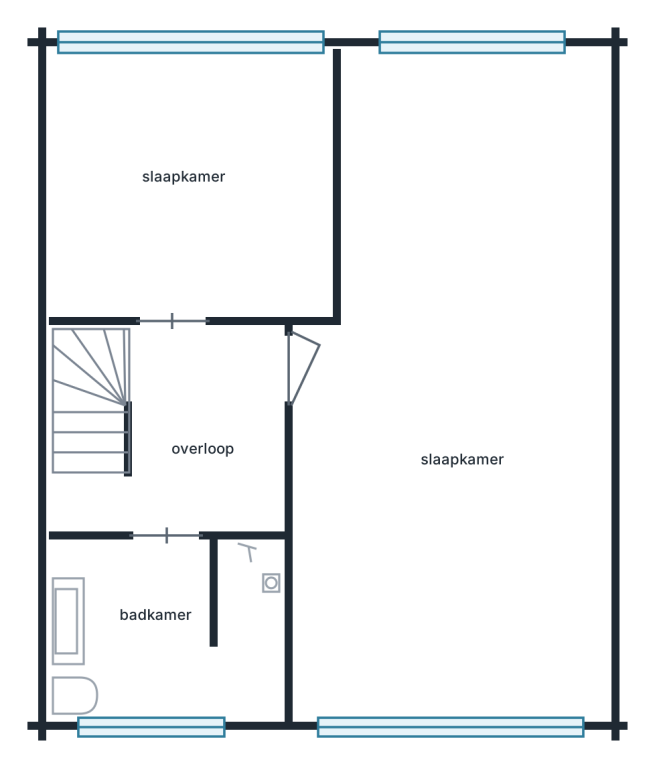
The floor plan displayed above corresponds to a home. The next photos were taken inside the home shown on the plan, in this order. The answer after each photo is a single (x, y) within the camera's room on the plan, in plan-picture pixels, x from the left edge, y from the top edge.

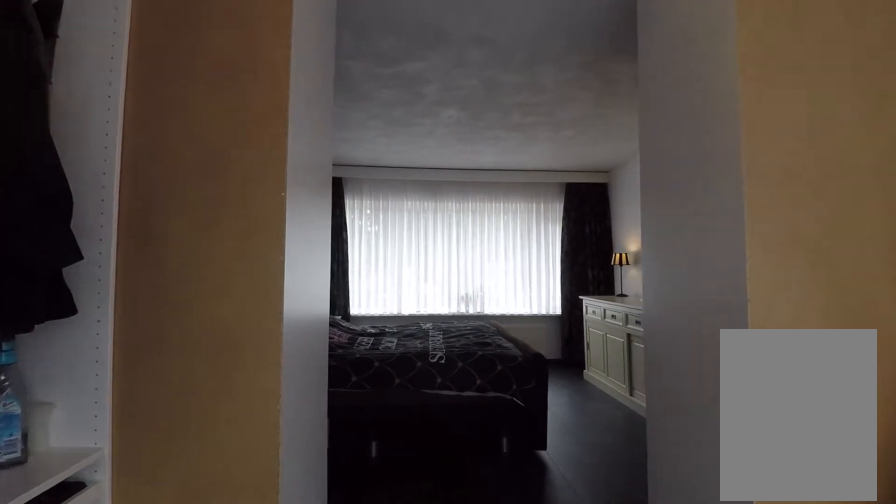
(591, 192)
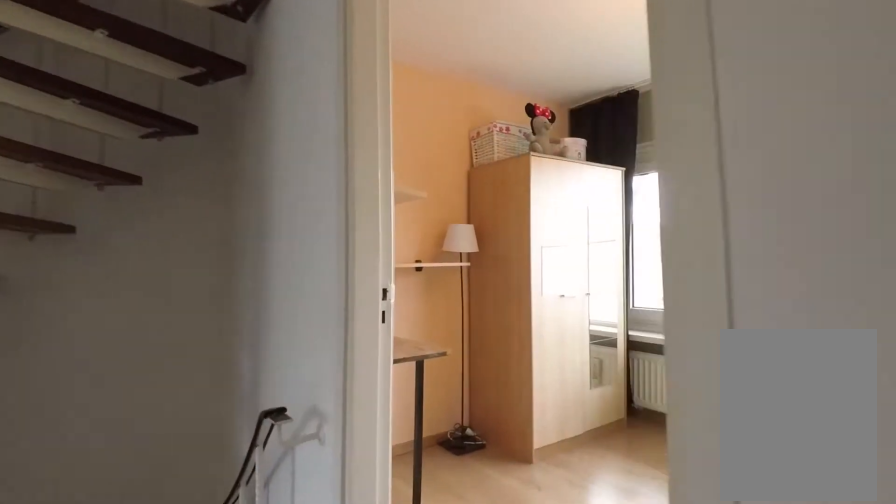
(192, 439)
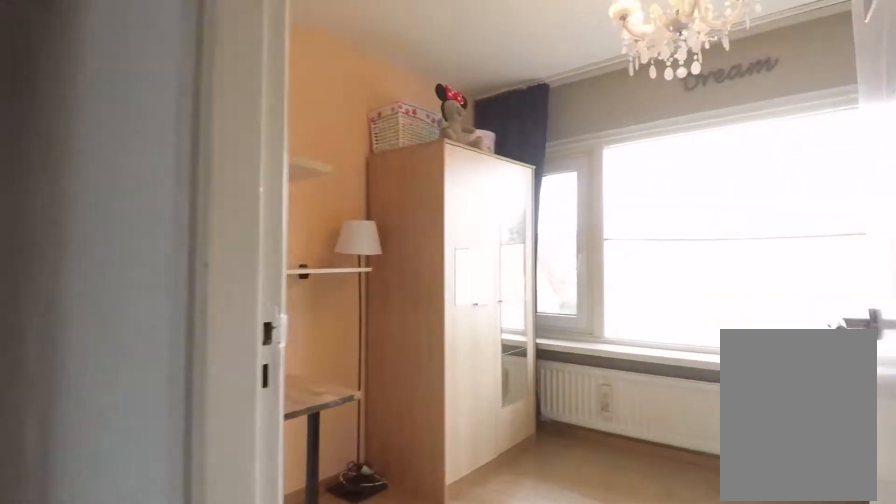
(192, 439)
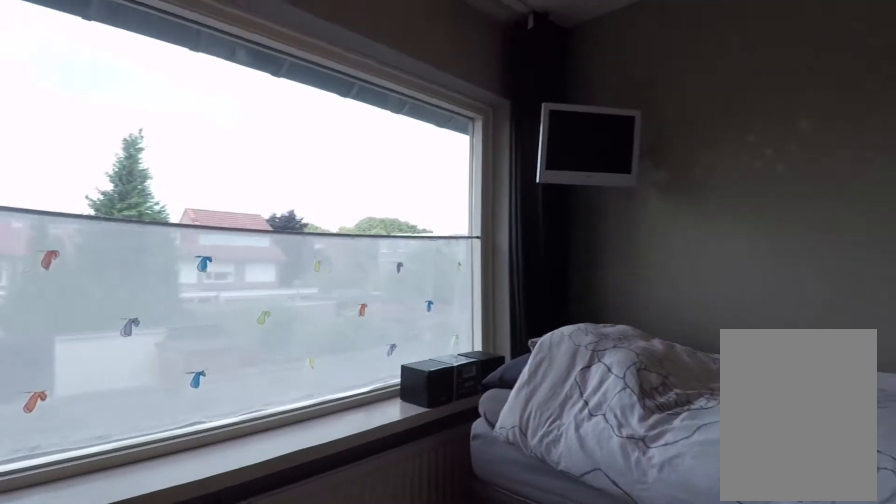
(190, 179)
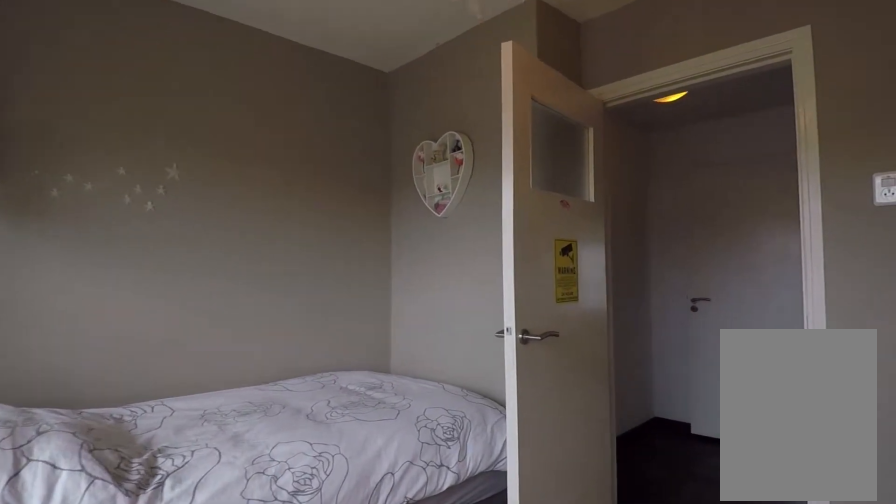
(190, 179)
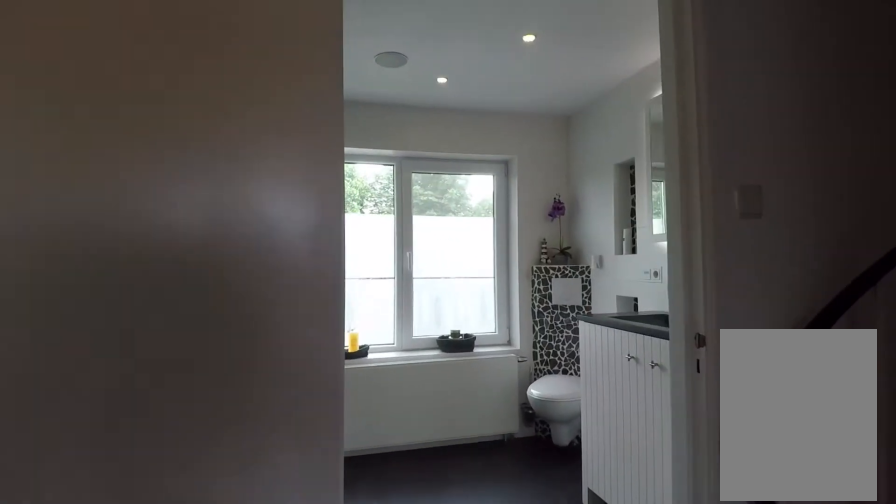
(193, 439)
